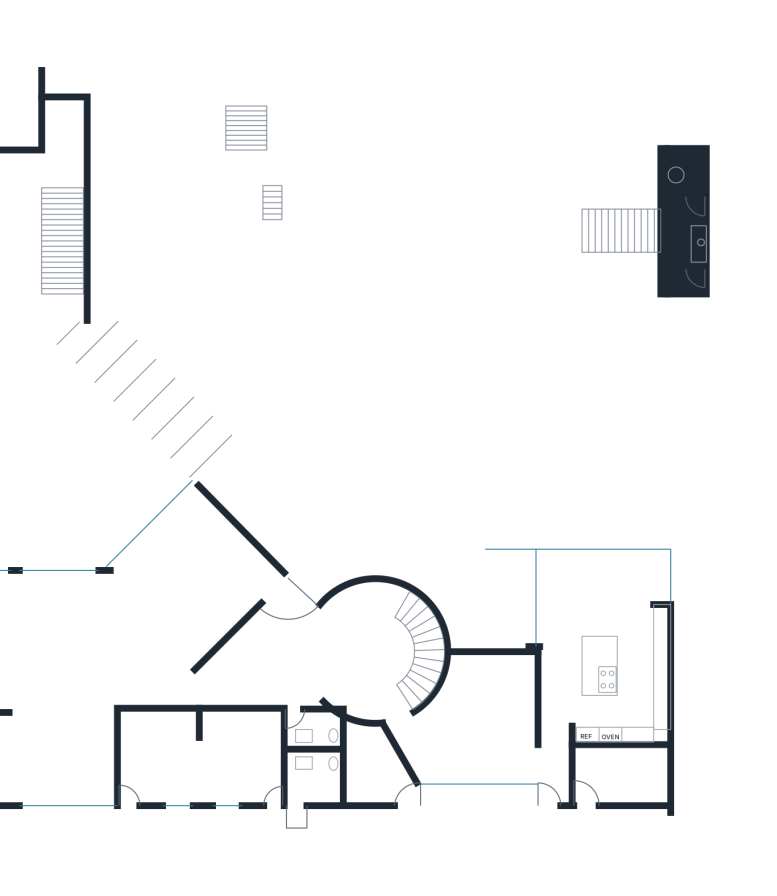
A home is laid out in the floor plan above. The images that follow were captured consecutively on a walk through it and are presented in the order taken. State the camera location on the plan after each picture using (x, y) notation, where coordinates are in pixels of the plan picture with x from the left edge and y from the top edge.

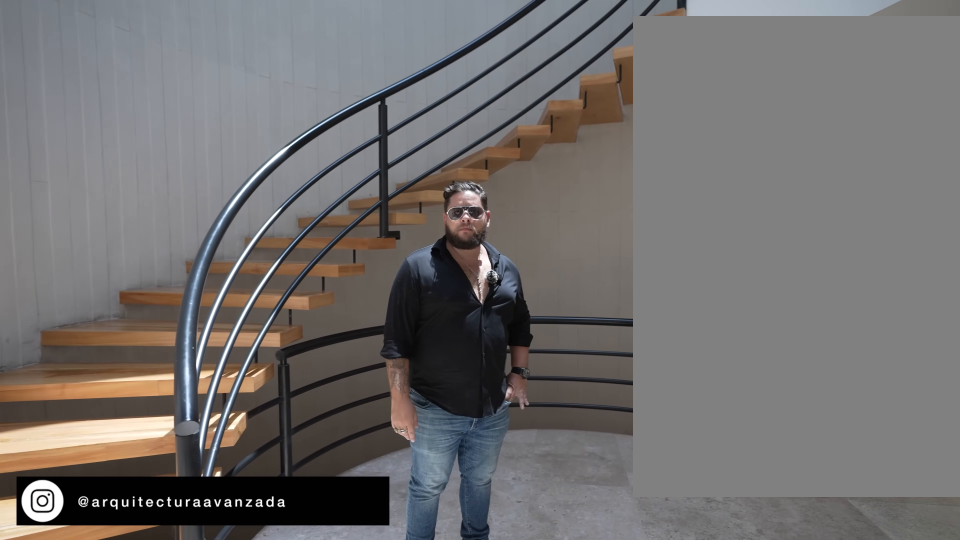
(359, 681)
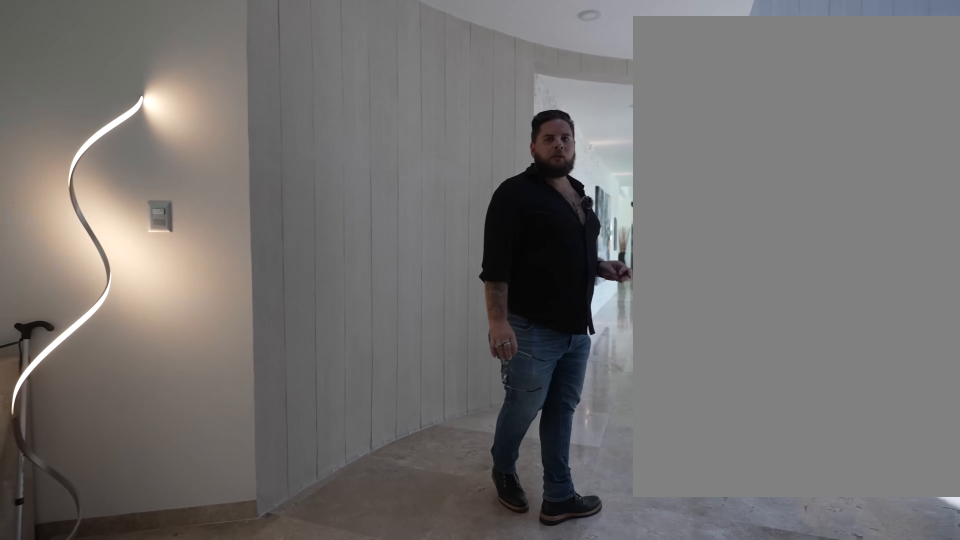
(395, 695)
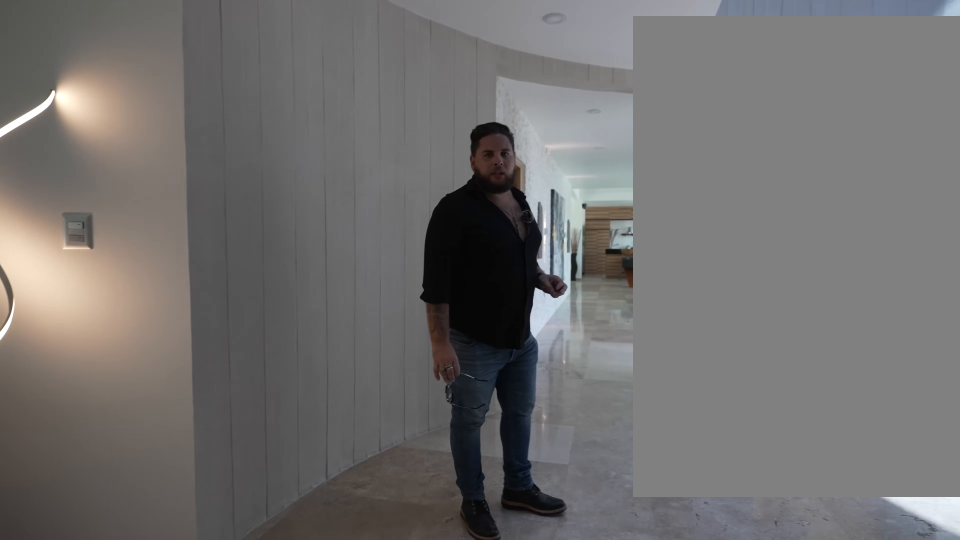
(380, 695)
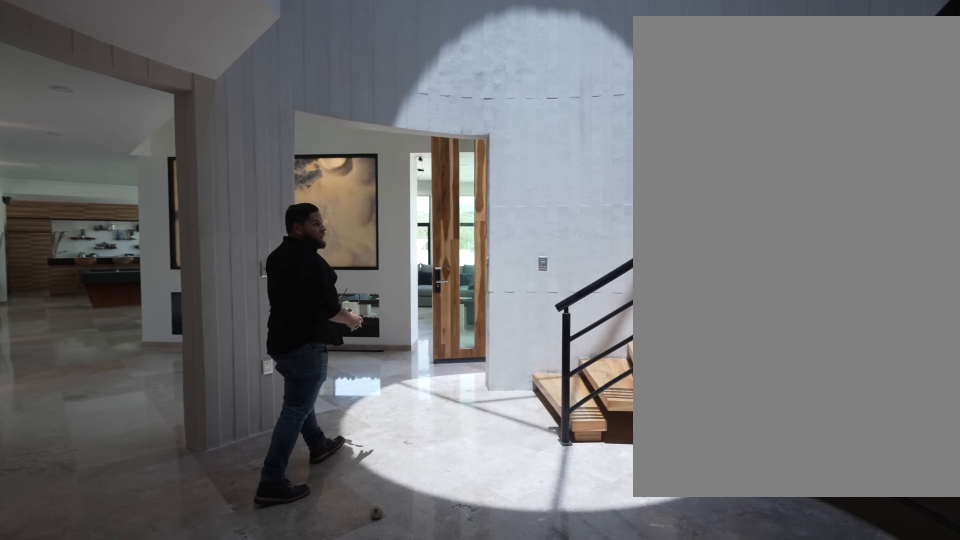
(374, 695)
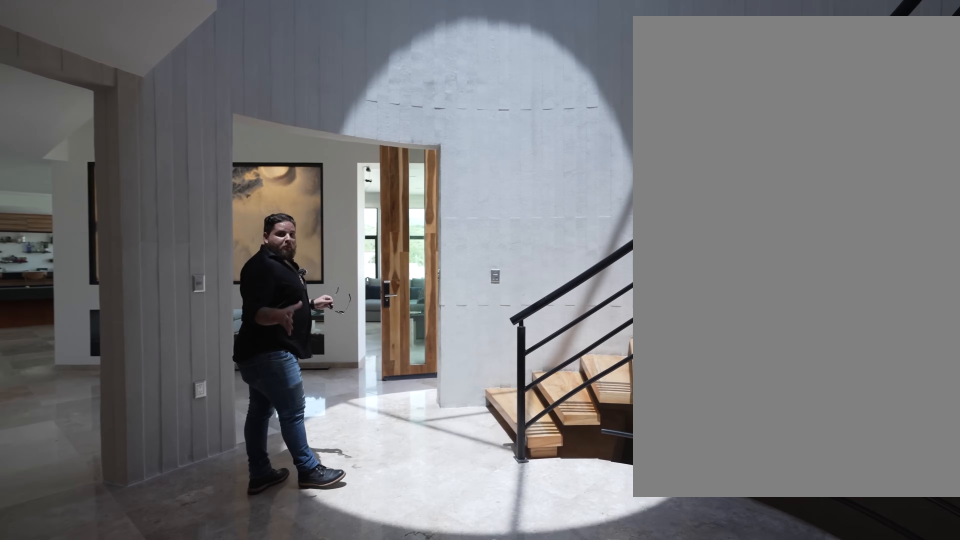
(364, 691)
